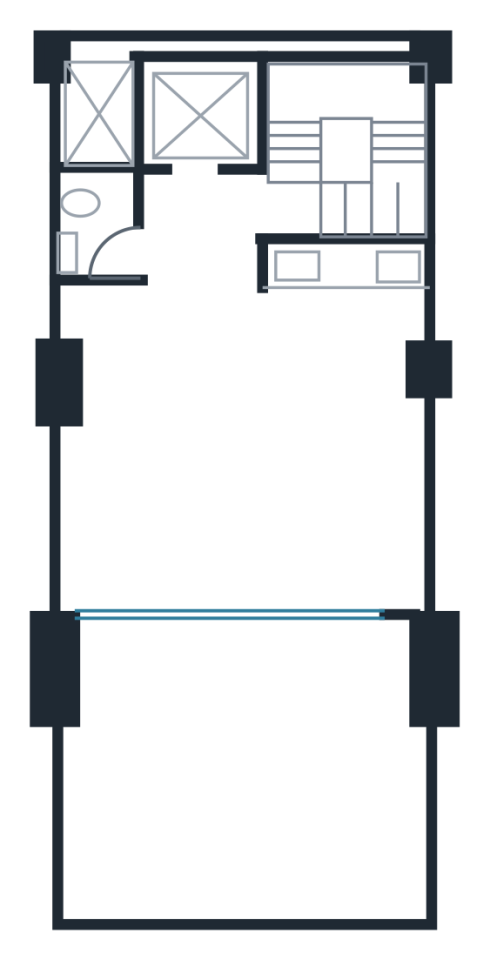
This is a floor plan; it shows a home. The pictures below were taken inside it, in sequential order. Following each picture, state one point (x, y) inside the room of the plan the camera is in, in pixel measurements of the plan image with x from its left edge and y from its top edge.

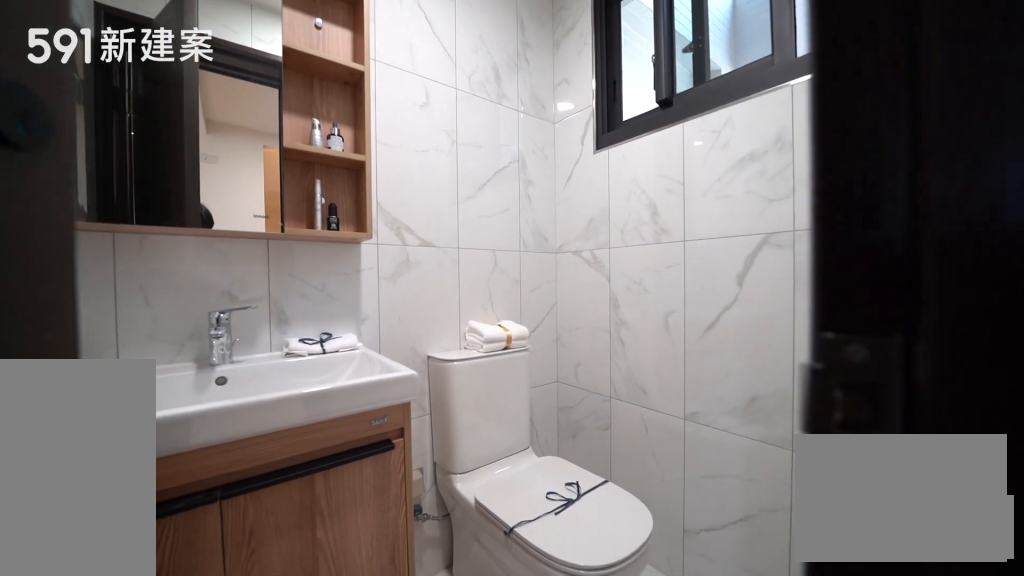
(95, 225)
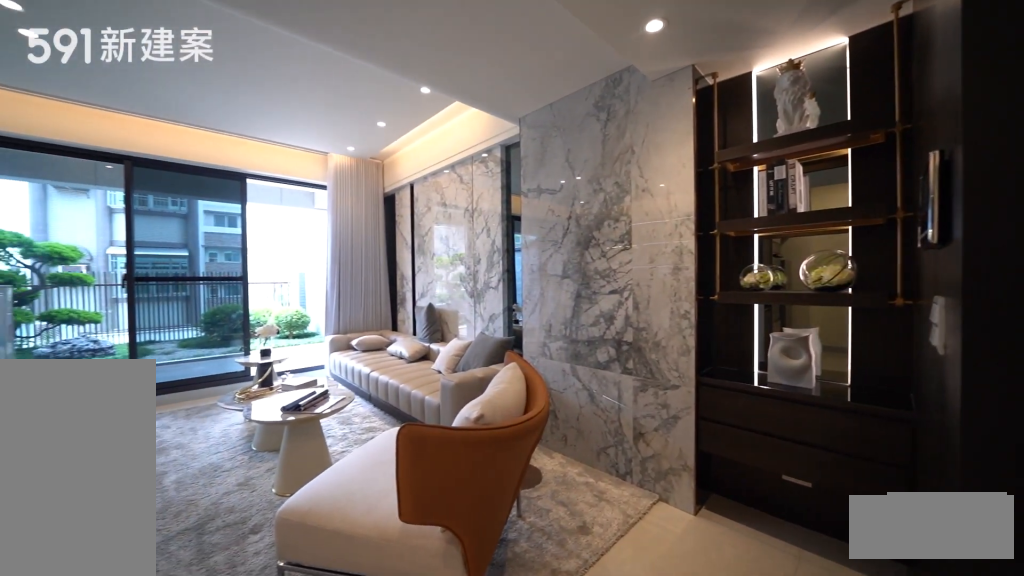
(168, 453)
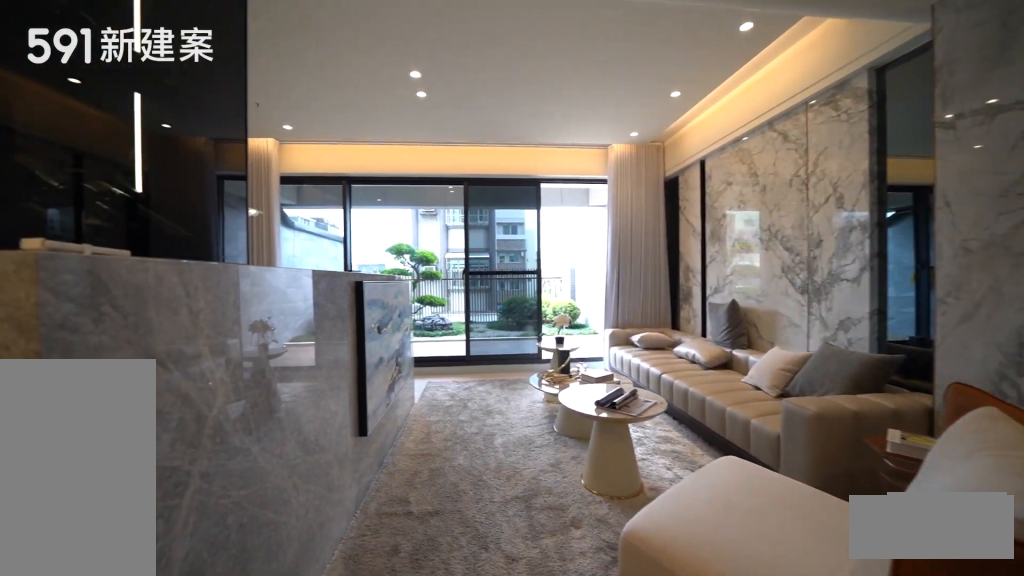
(168, 453)
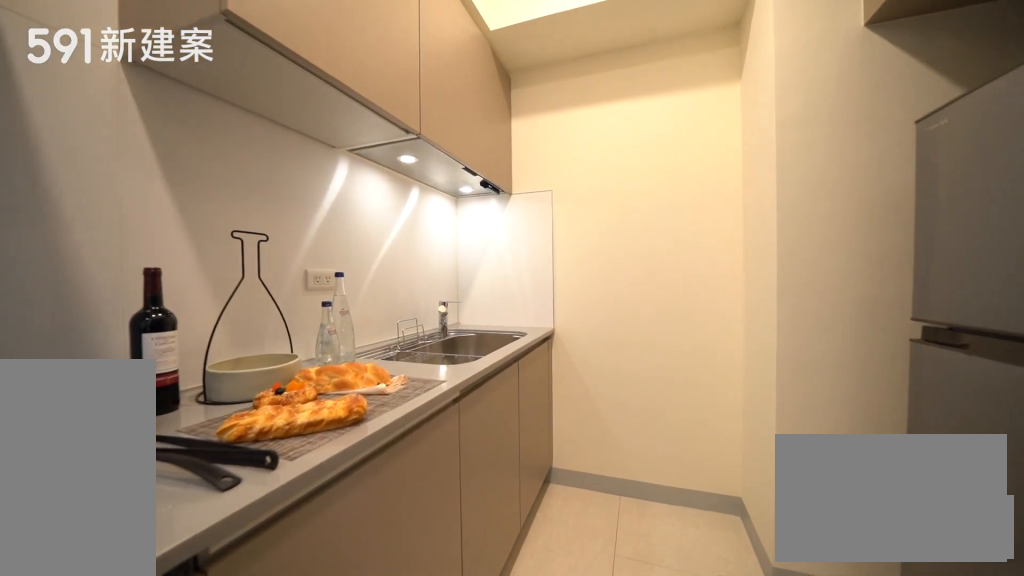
(359, 307)
